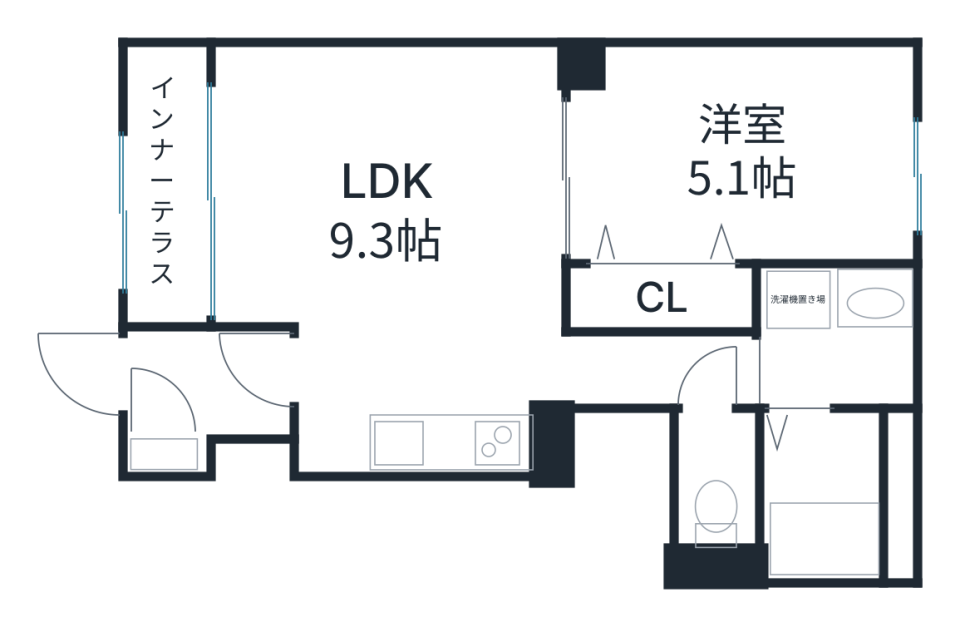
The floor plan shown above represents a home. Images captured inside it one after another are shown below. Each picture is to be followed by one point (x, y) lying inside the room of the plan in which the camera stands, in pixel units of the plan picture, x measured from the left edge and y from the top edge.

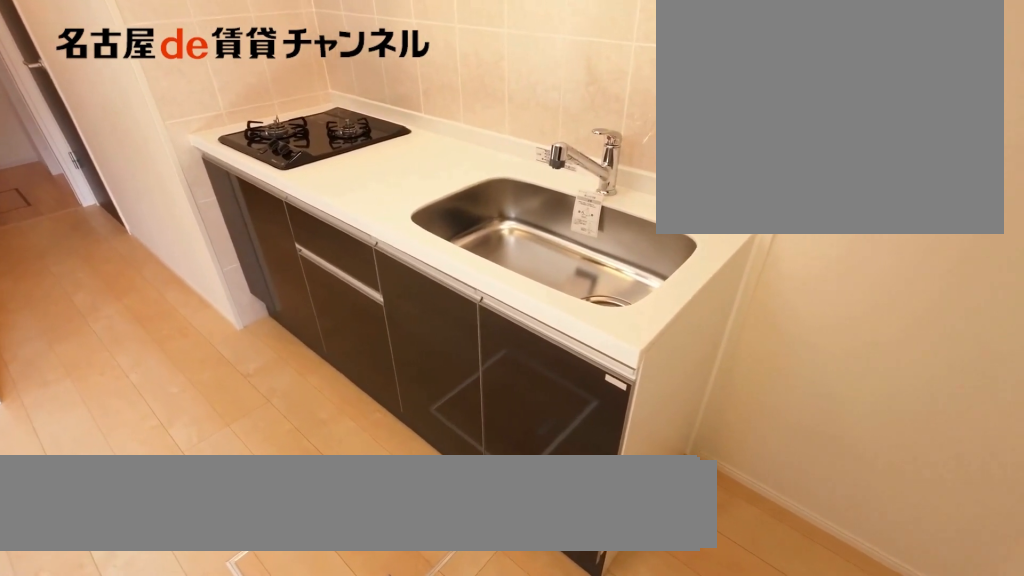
(465, 441)
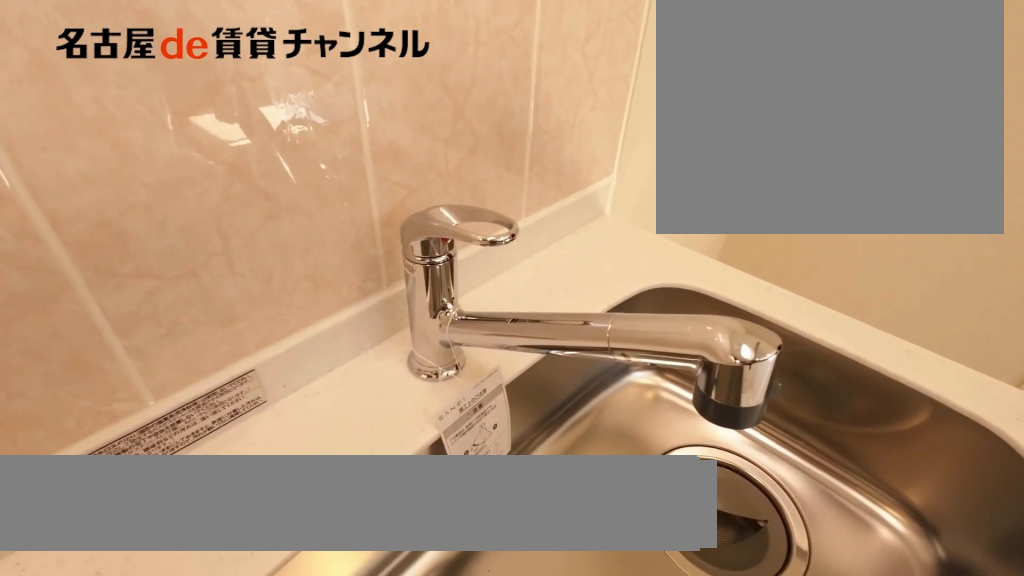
(465, 441)
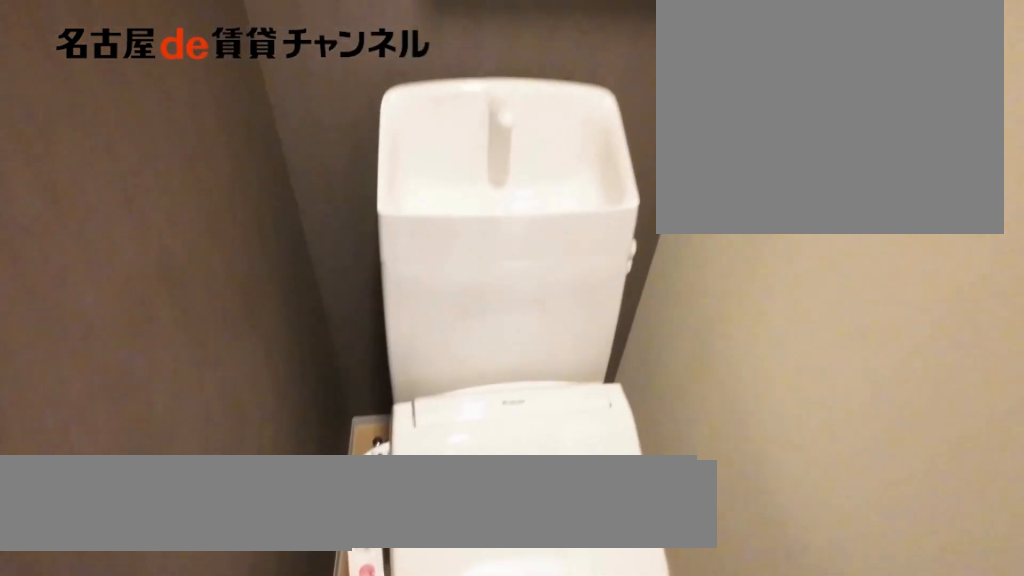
(714, 481)
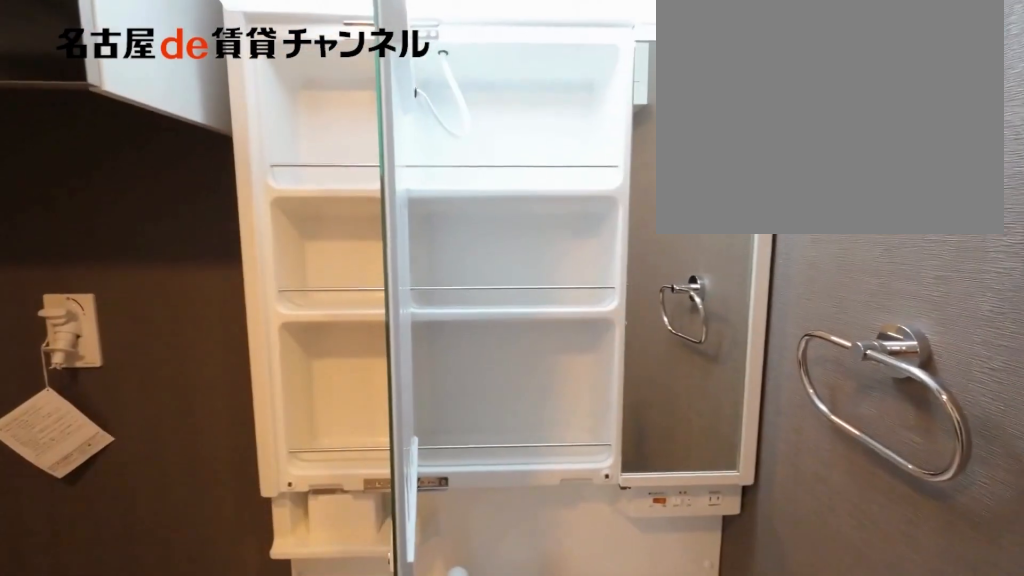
(834, 334)
